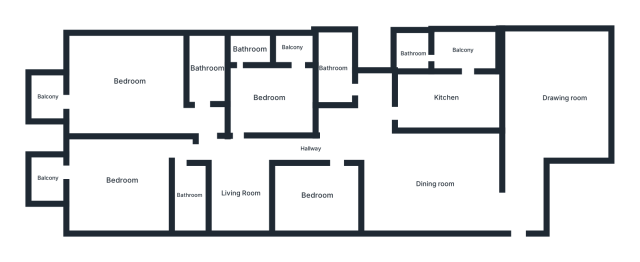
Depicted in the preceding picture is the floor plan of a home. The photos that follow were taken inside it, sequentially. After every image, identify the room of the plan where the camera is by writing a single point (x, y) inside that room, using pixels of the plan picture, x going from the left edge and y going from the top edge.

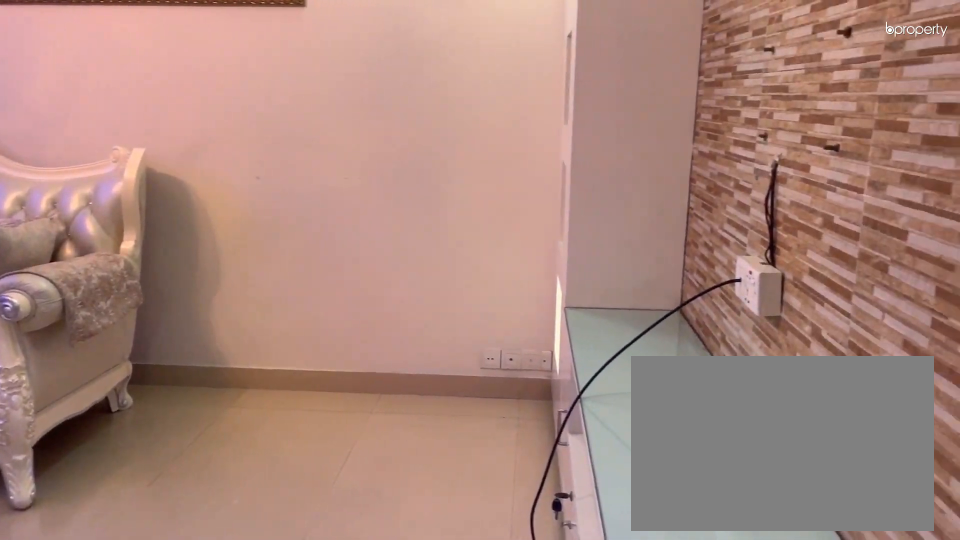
(563, 99)
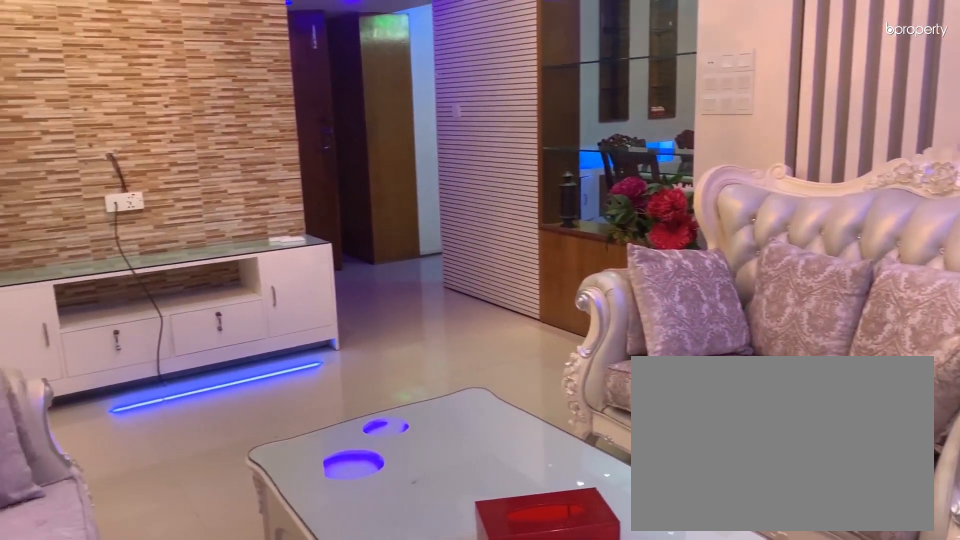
(563, 99)
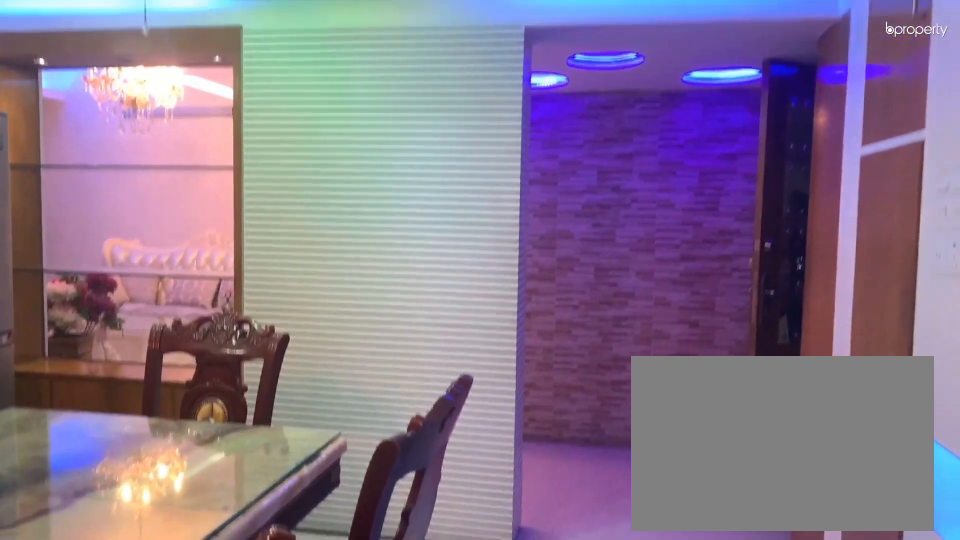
(434, 184)
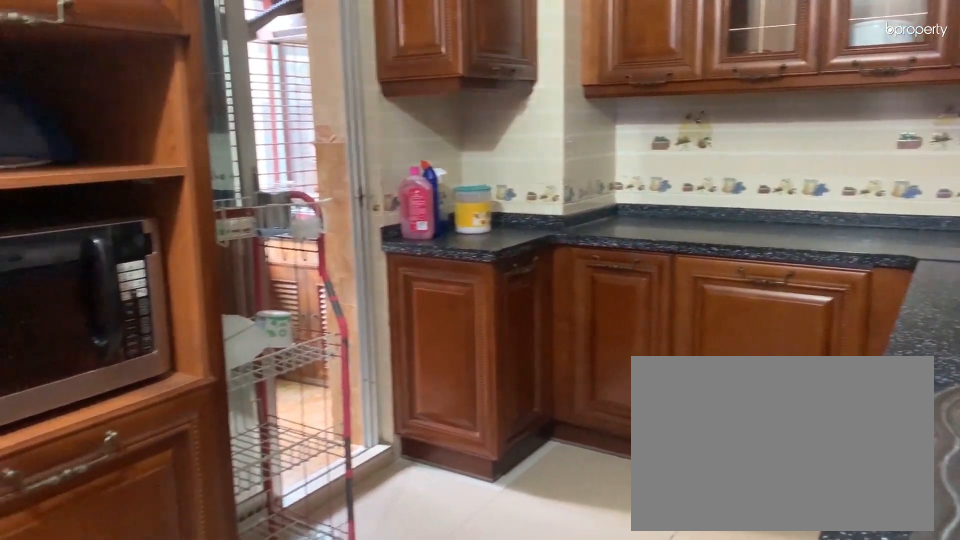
(444, 97)
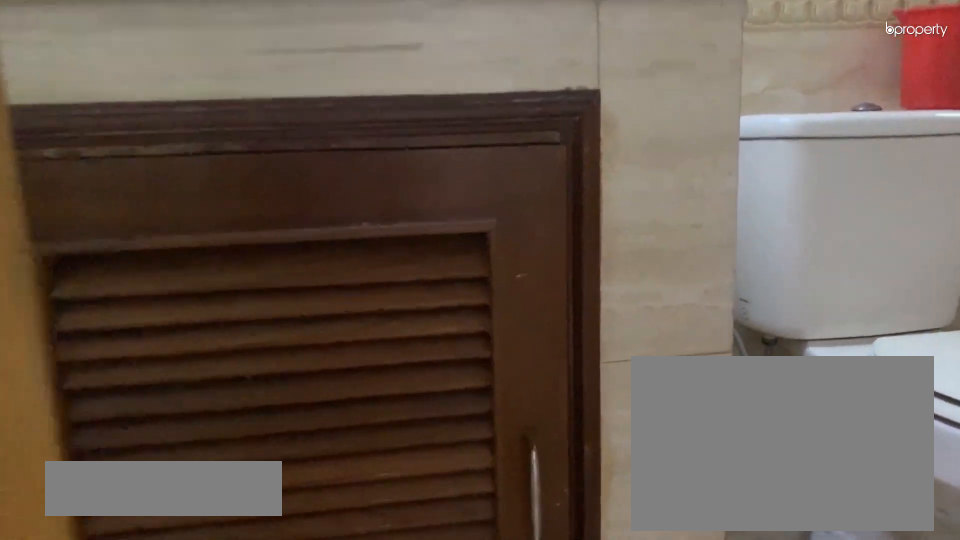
(334, 68)
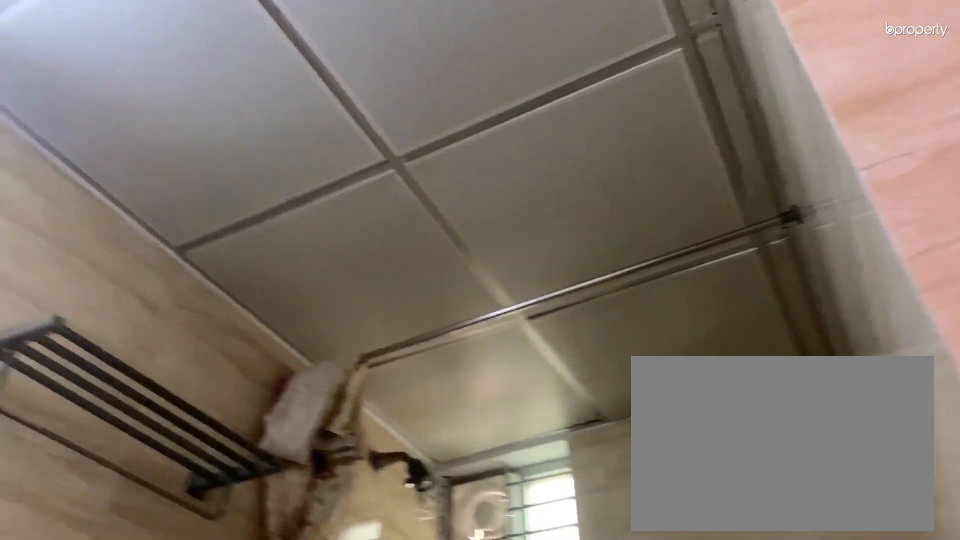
(334, 68)
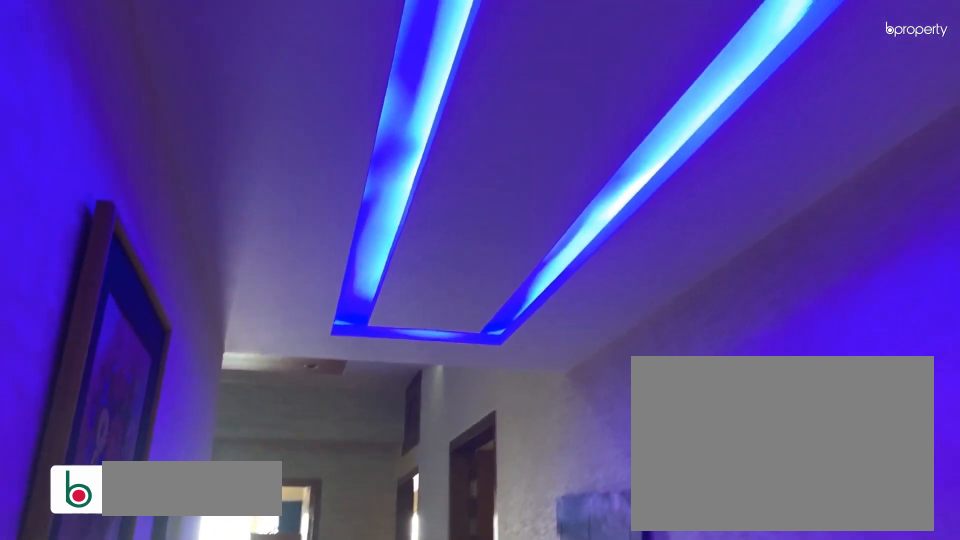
(311, 149)
